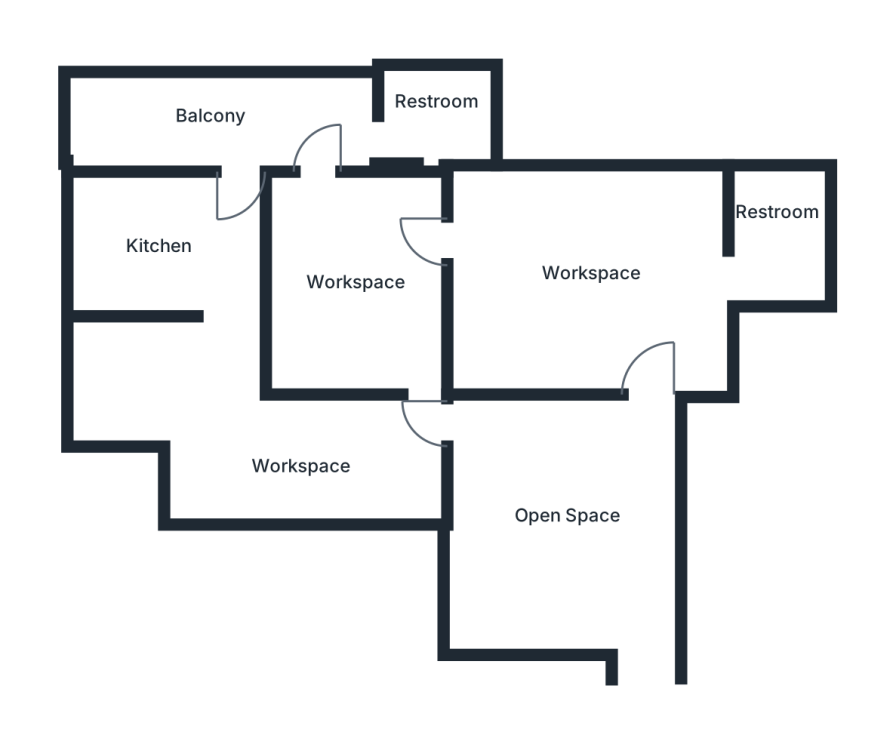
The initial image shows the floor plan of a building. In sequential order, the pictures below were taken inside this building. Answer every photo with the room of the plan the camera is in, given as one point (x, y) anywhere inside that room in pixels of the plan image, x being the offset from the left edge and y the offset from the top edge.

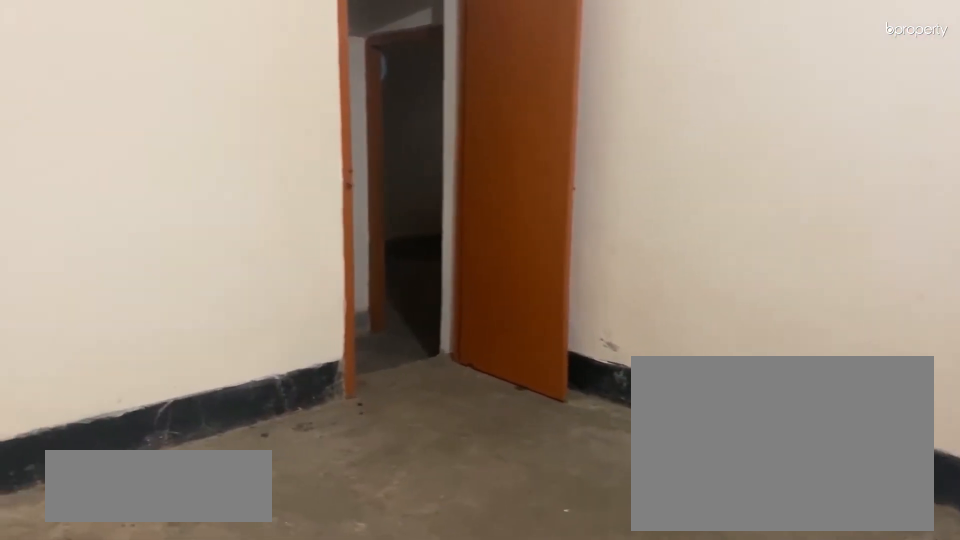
(560, 510)
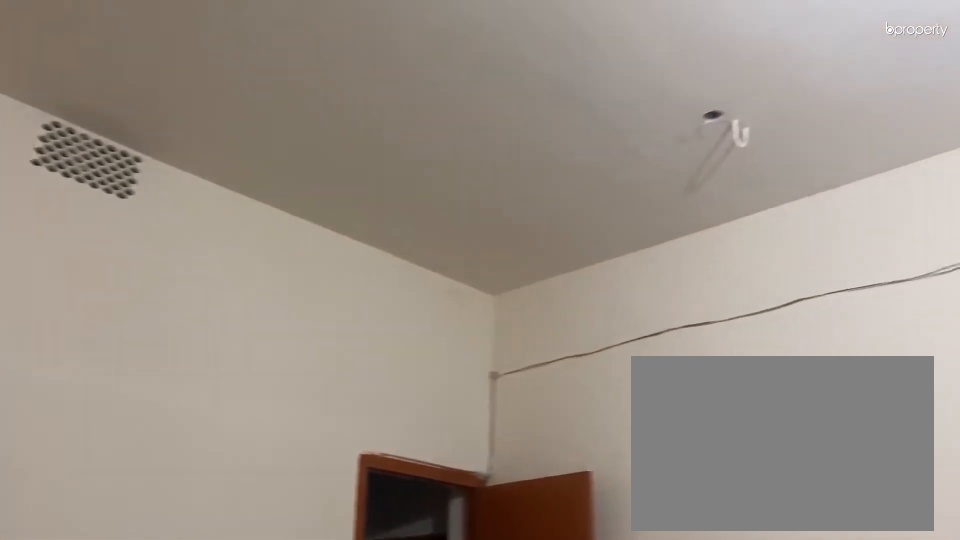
(560, 510)
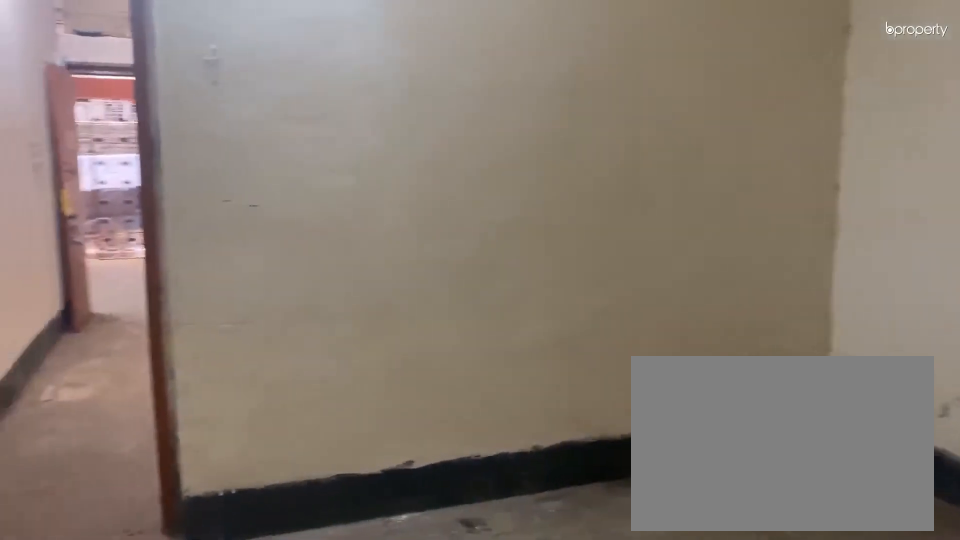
(582, 268)
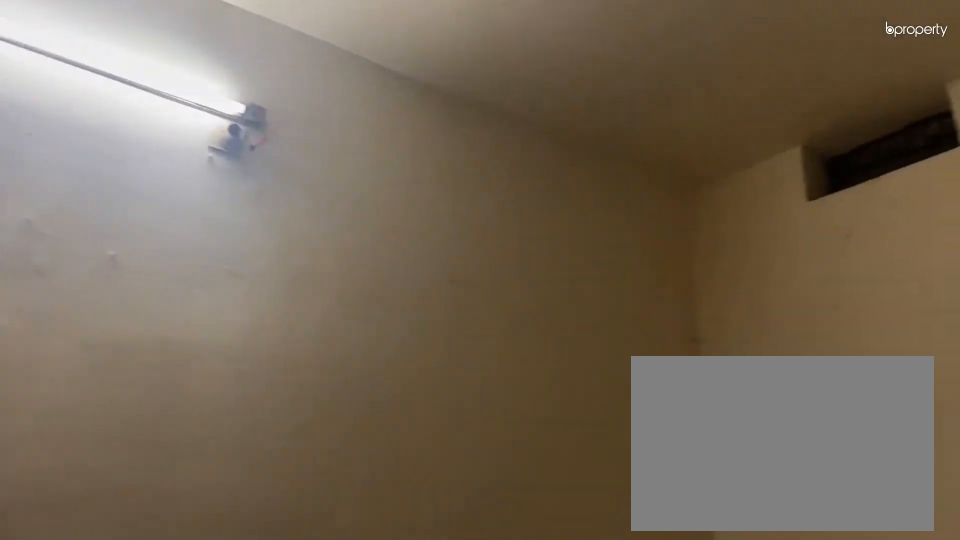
(582, 268)
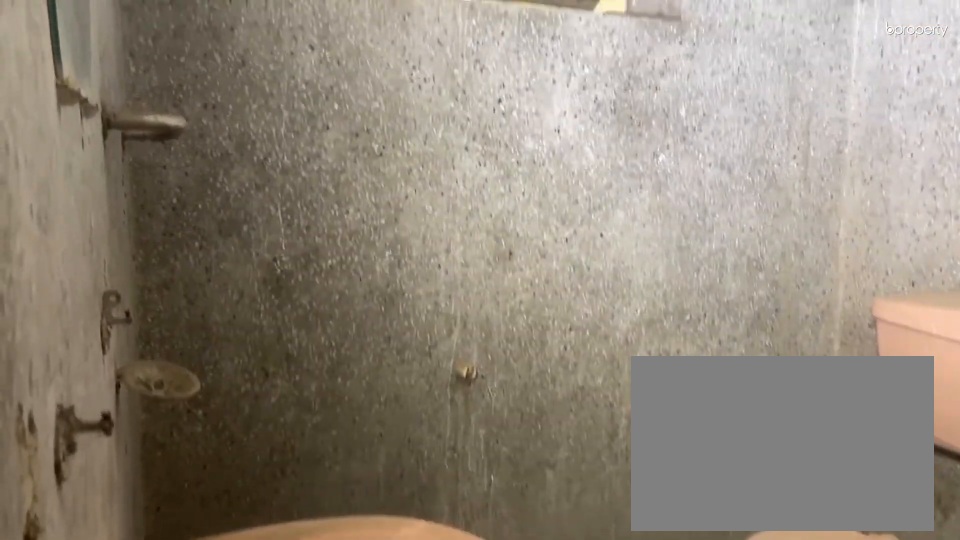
(774, 231)
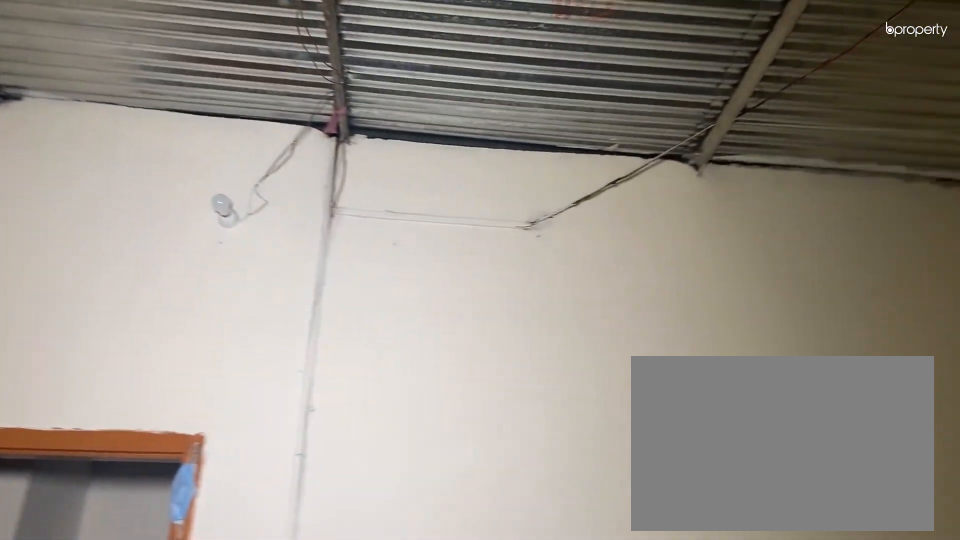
(348, 278)
